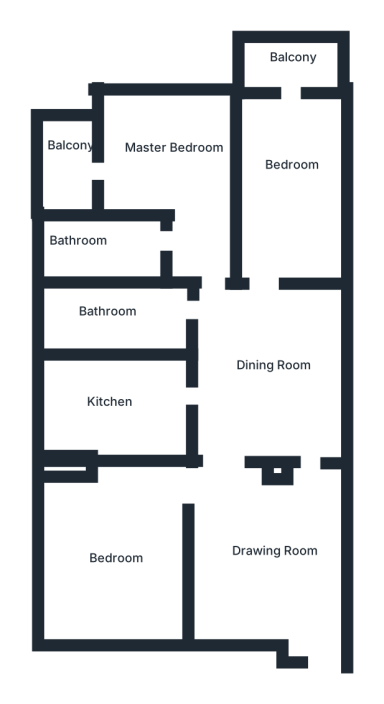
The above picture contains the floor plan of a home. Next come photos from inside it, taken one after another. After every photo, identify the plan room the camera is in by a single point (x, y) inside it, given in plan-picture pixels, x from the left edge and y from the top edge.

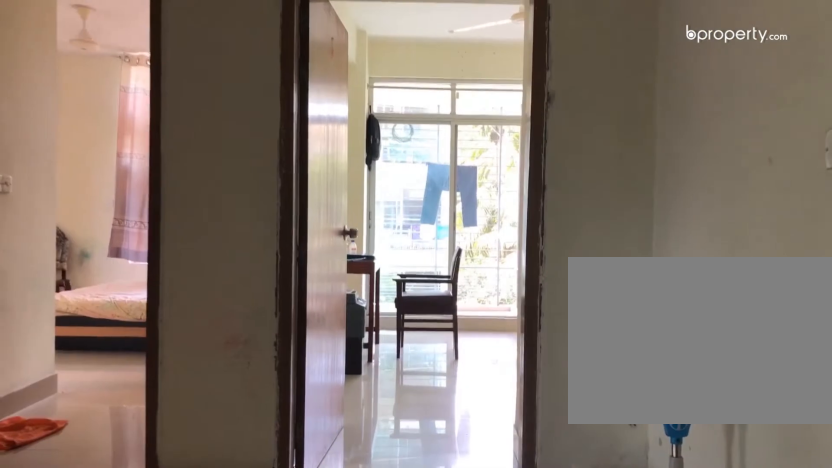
(262, 318)
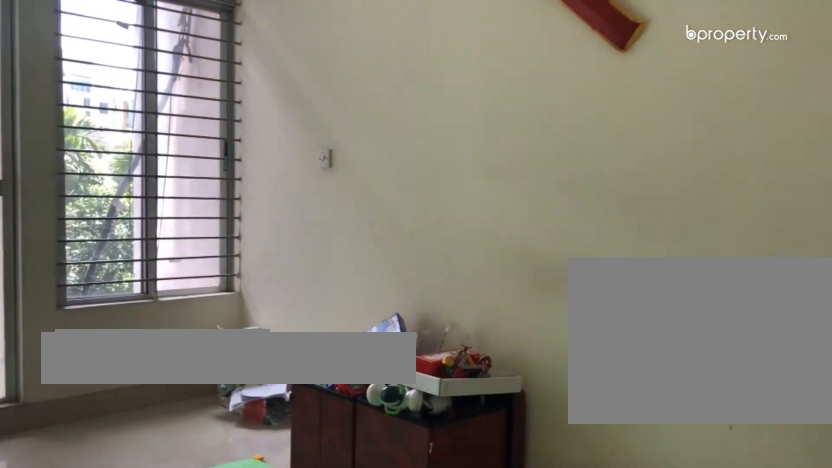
(289, 195)
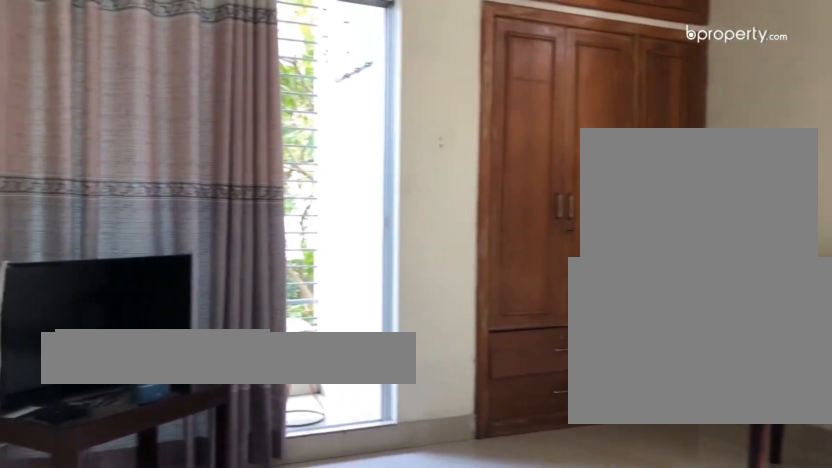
(189, 169)
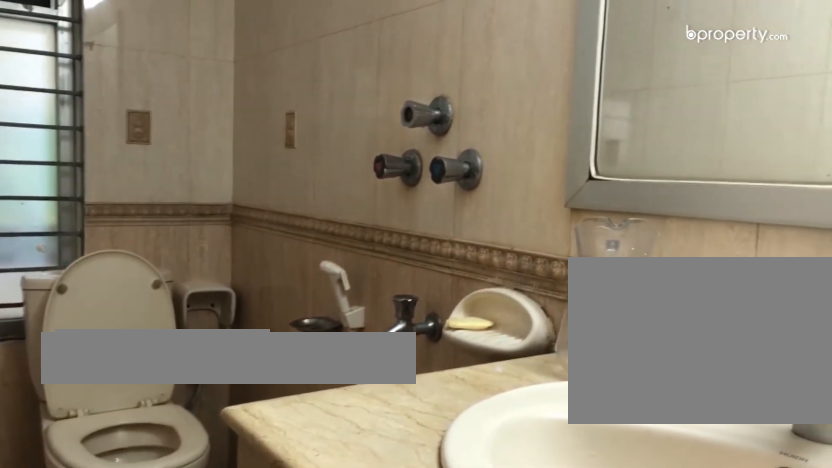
(107, 248)
